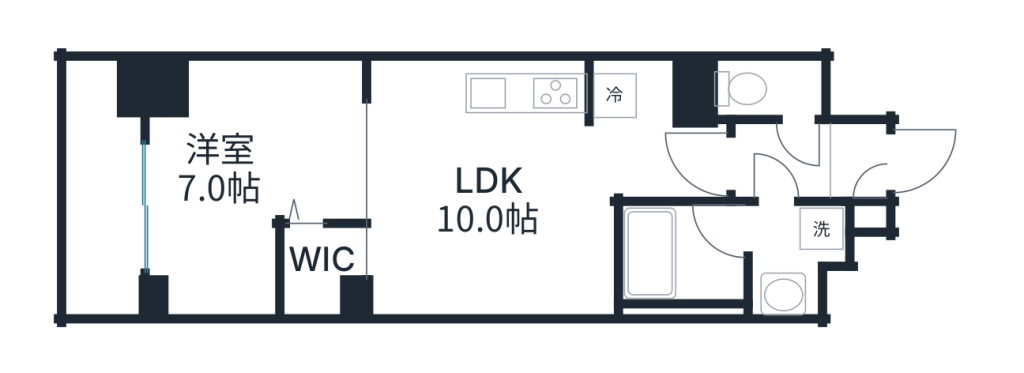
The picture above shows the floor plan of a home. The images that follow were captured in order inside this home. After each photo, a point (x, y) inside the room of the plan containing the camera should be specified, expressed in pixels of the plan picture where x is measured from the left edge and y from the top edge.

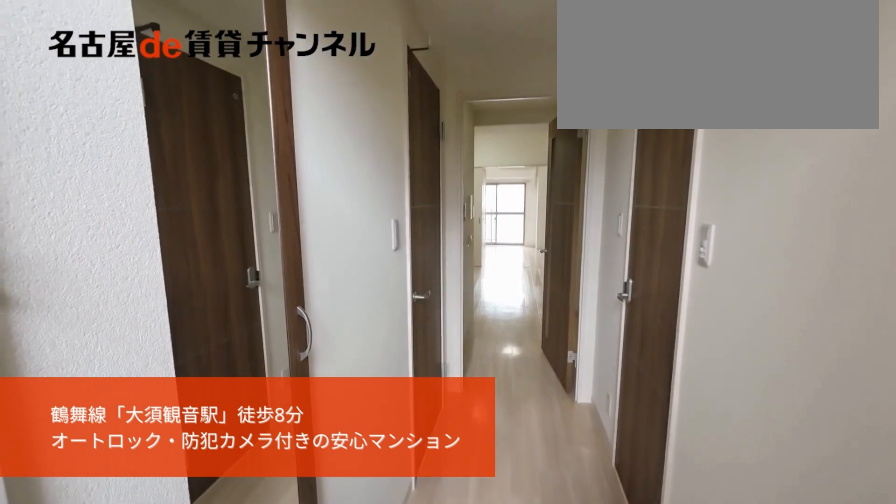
(859, 171)
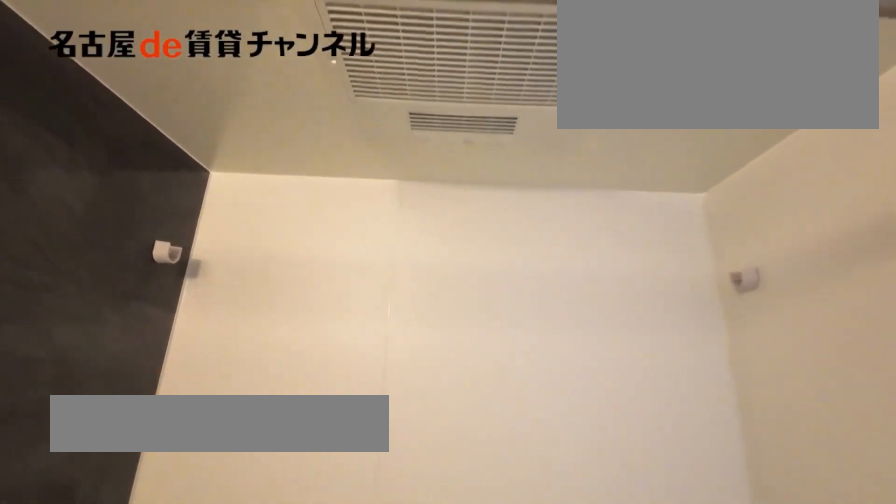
(727, 257)
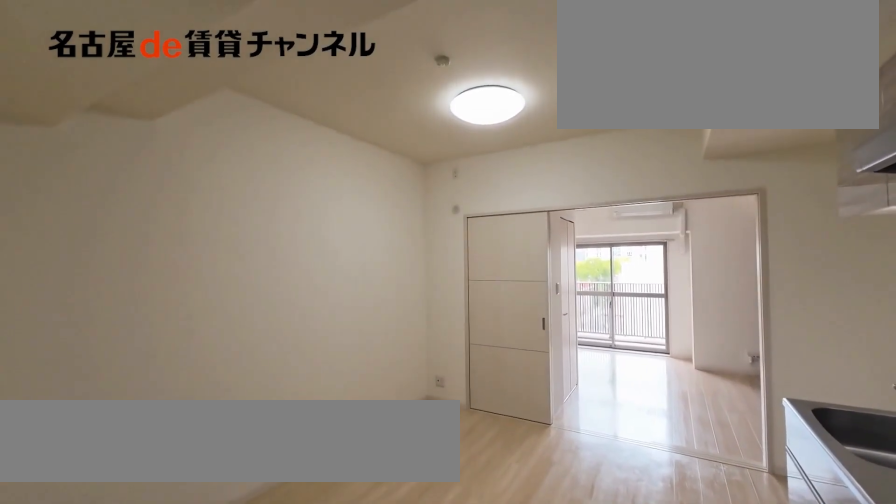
(491, 186)
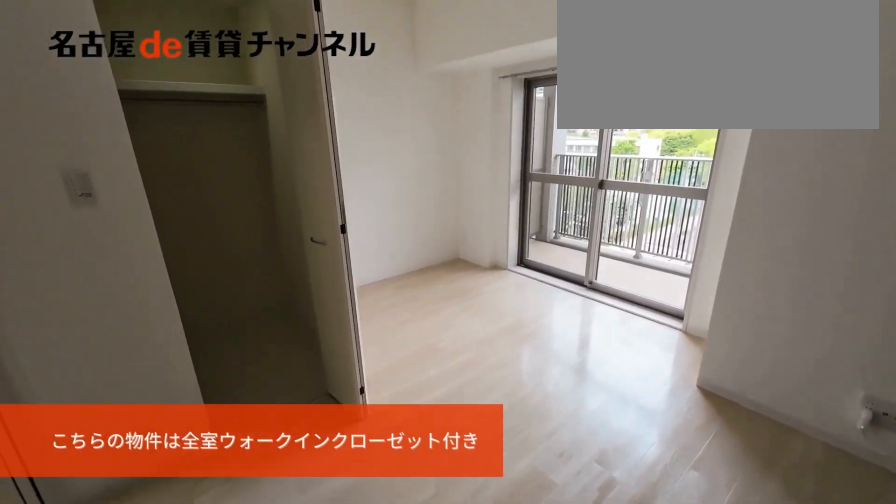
(254, 186)
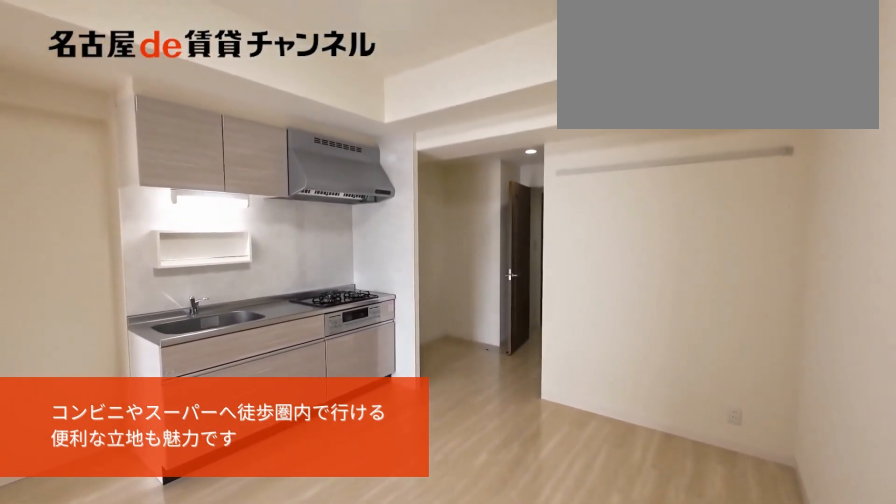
(491, 186)
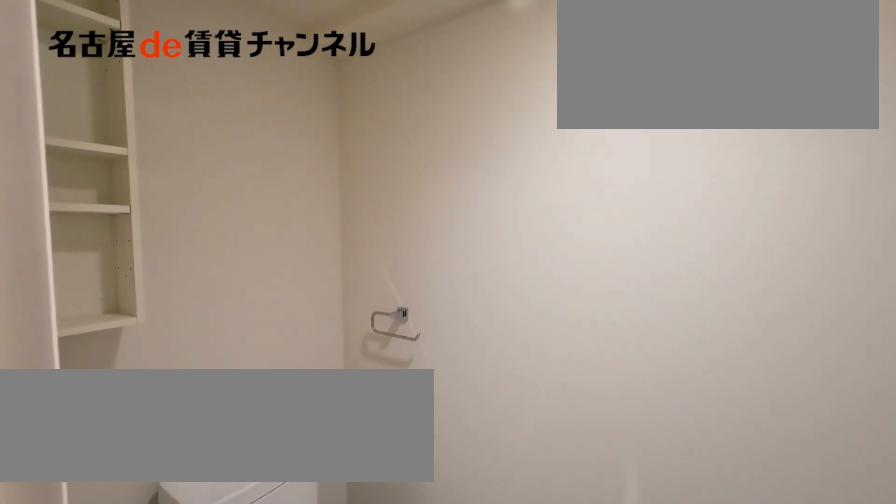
(771, 90)
